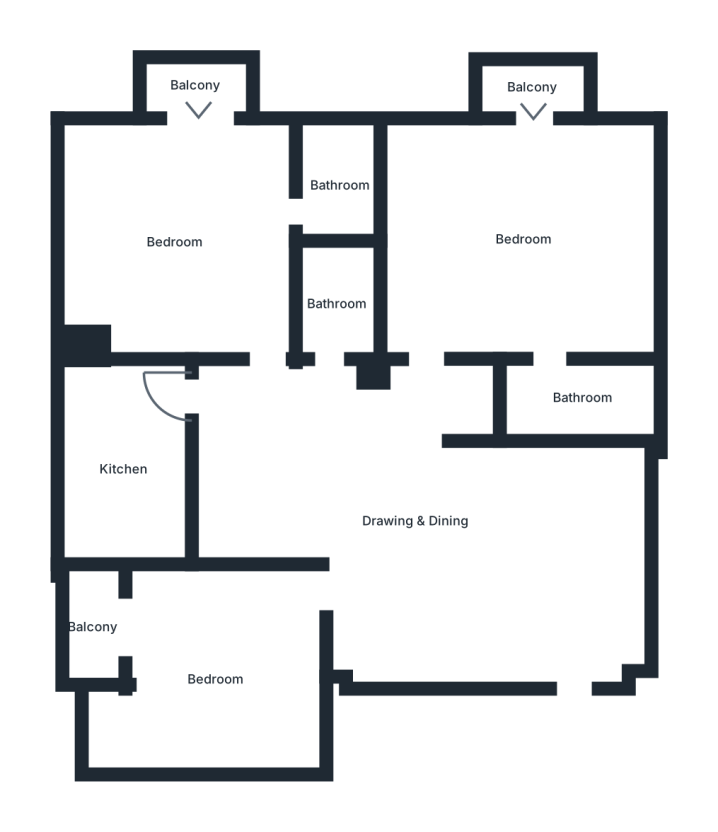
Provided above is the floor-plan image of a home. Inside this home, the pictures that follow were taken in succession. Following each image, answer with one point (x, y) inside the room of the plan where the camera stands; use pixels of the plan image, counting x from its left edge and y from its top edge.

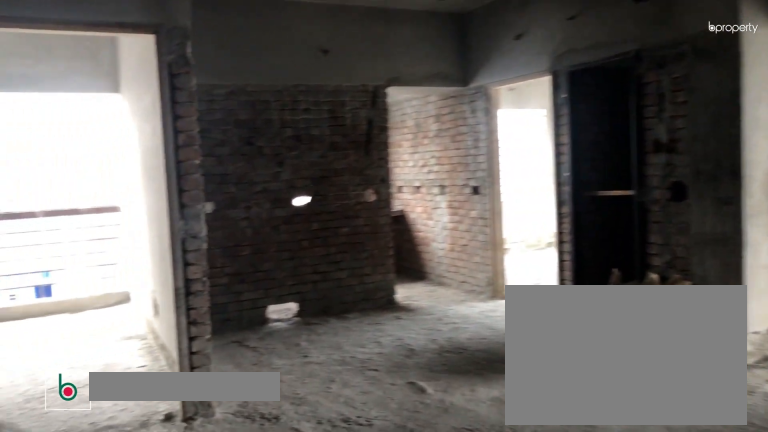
(414, 523)
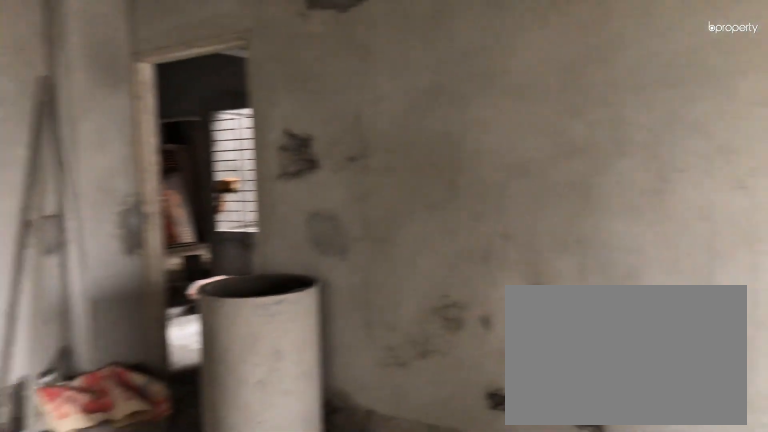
(414, 523)
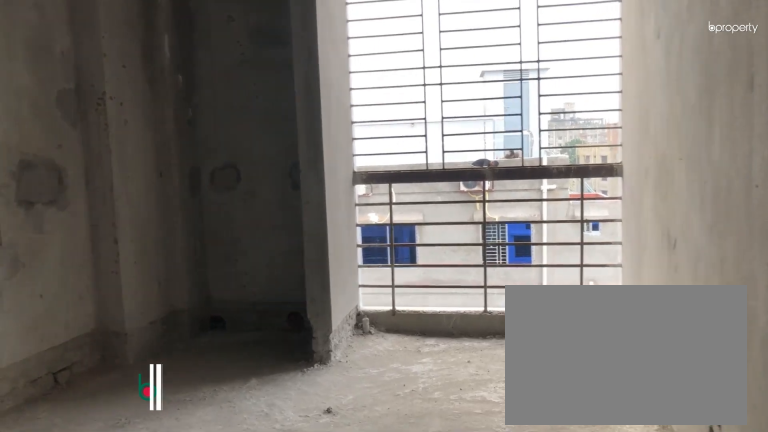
(213, 680)
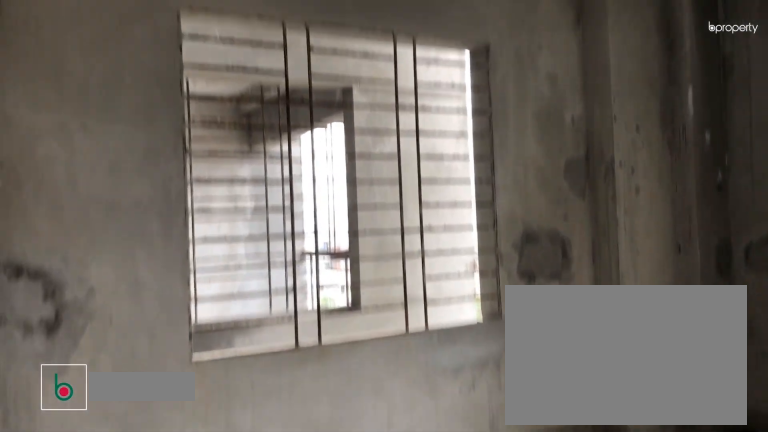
(213, 680)
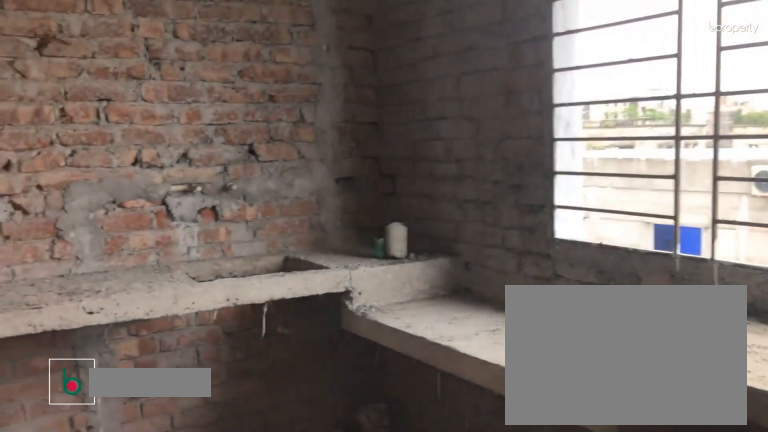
(126, 469)
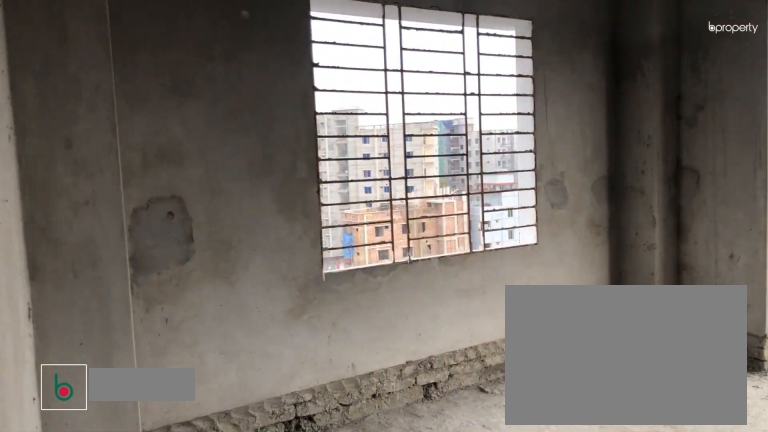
(176, 240)
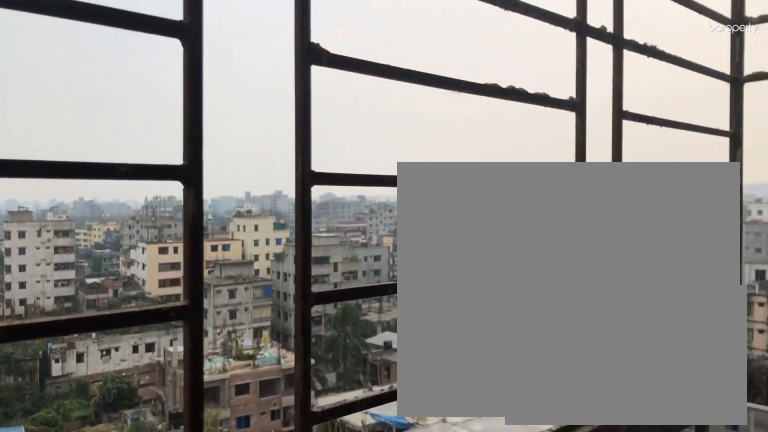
(196, 86)
